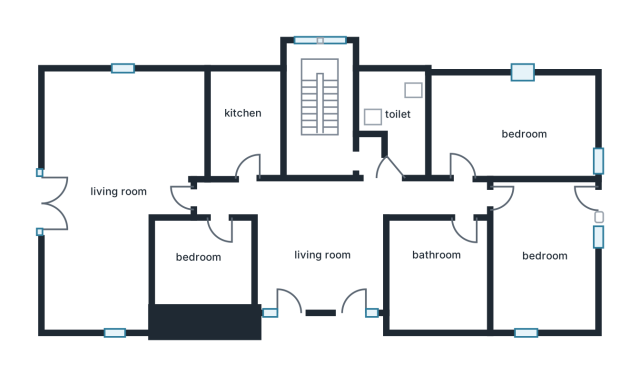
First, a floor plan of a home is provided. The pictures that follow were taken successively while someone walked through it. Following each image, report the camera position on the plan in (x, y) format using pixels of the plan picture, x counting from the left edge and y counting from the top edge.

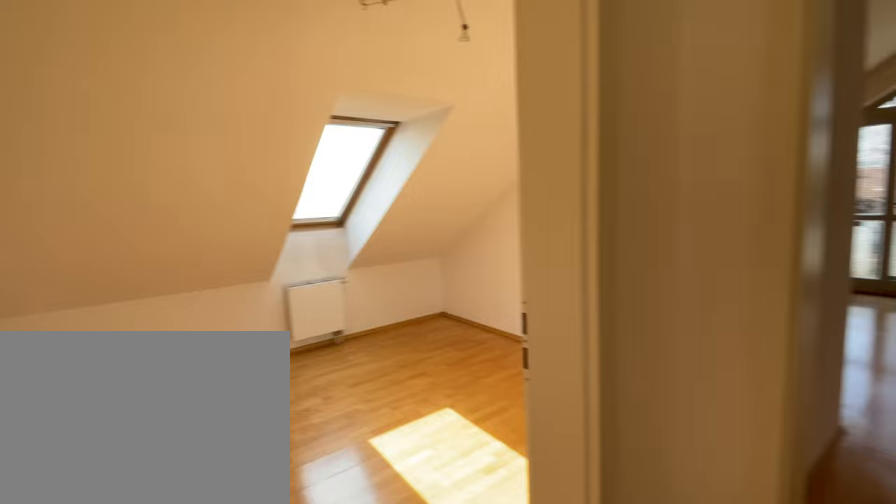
(211, 201)
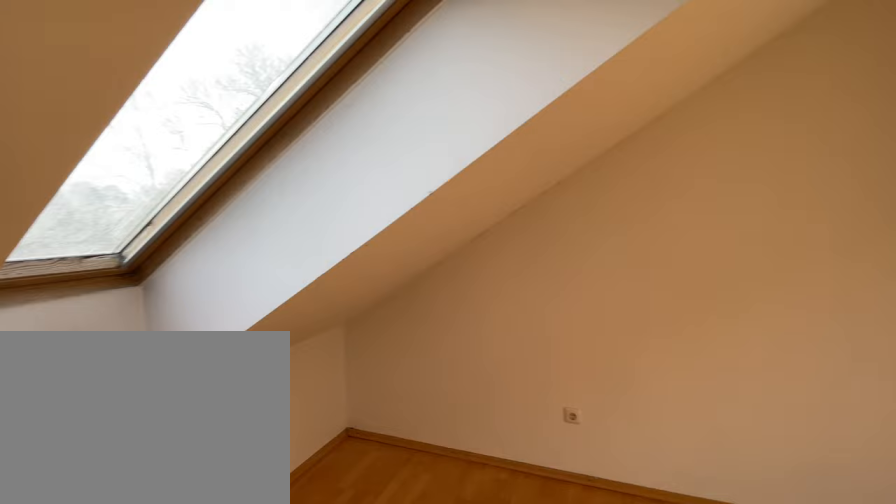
(217, 246)
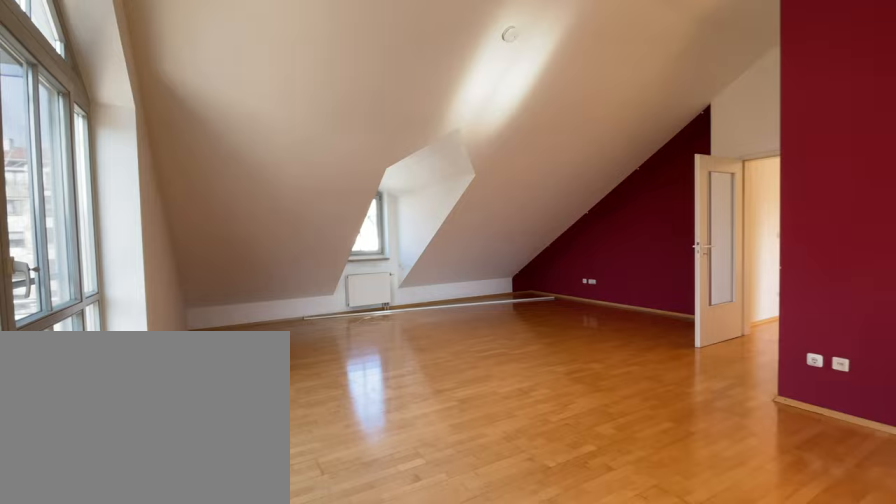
(118, 196)
